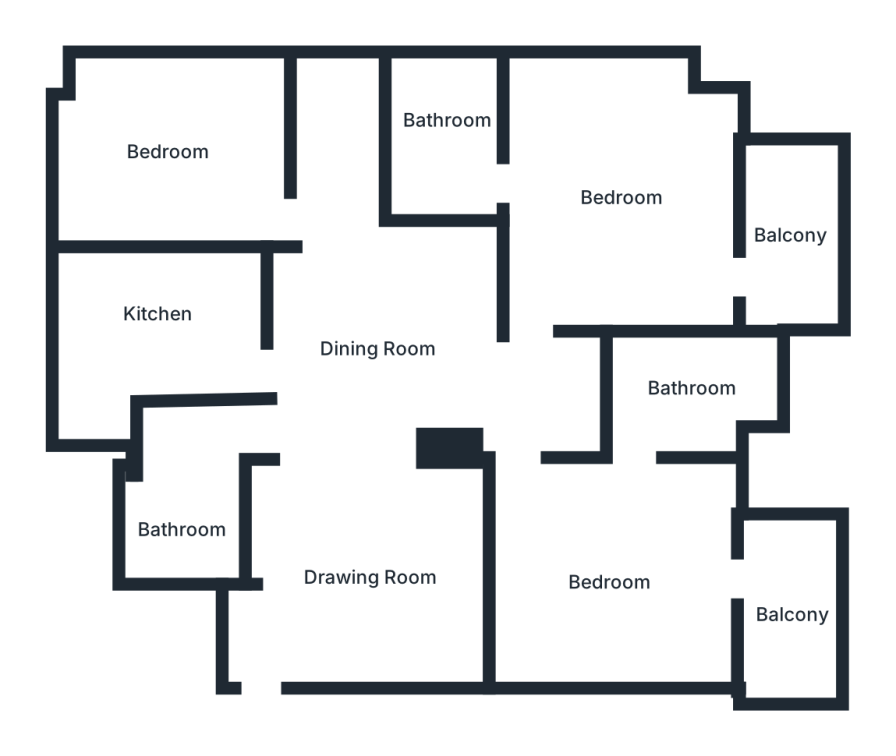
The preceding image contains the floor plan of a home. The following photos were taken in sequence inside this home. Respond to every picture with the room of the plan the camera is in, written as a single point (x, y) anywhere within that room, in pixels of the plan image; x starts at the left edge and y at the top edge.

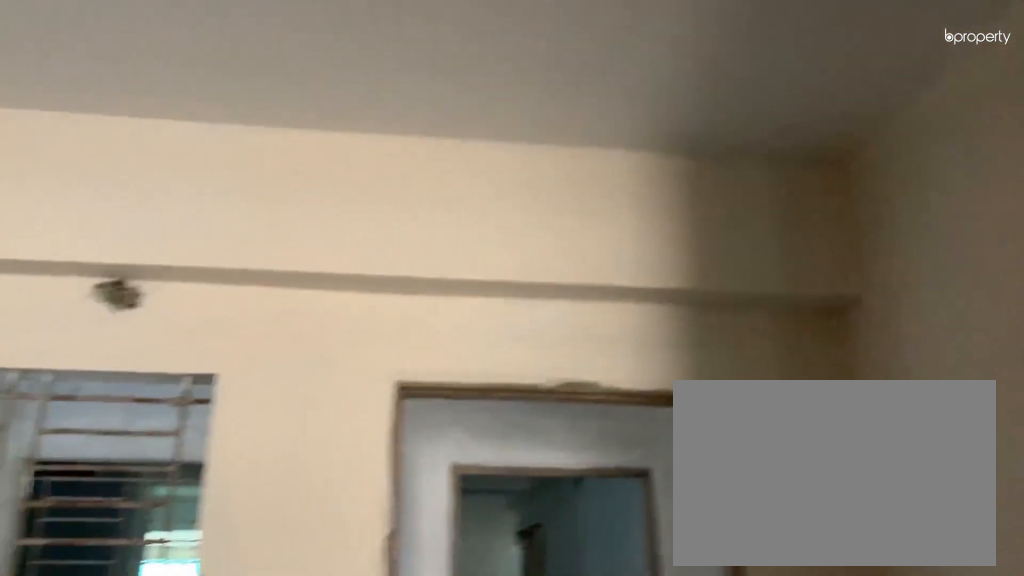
(364, 565)
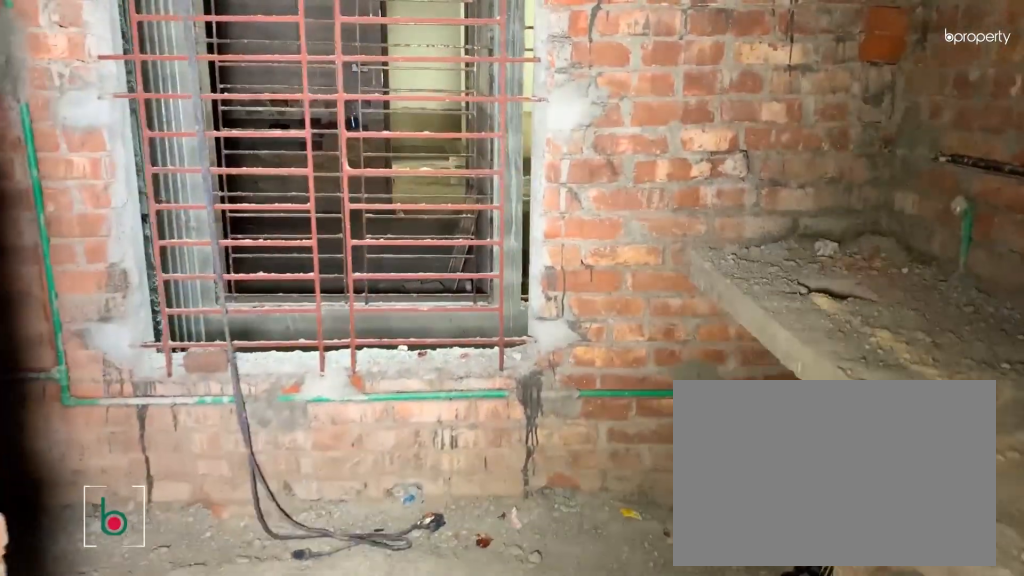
(140, 326)
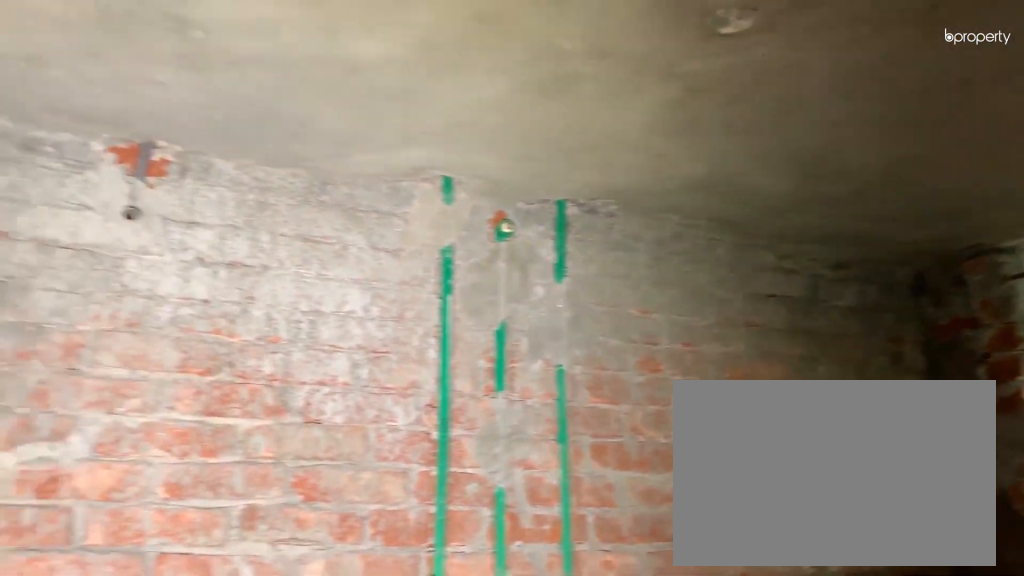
(678, 395)
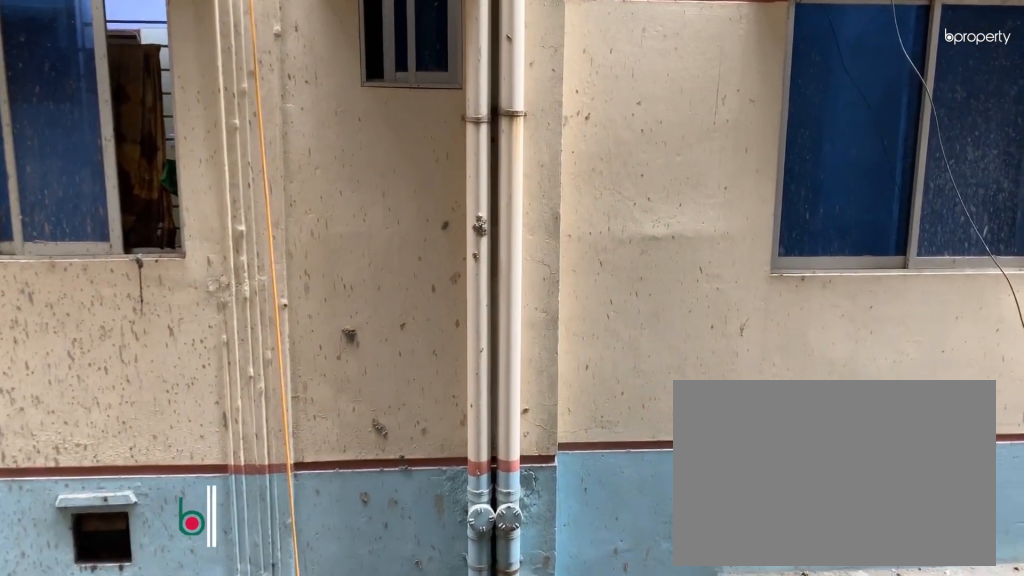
(794, 624)
